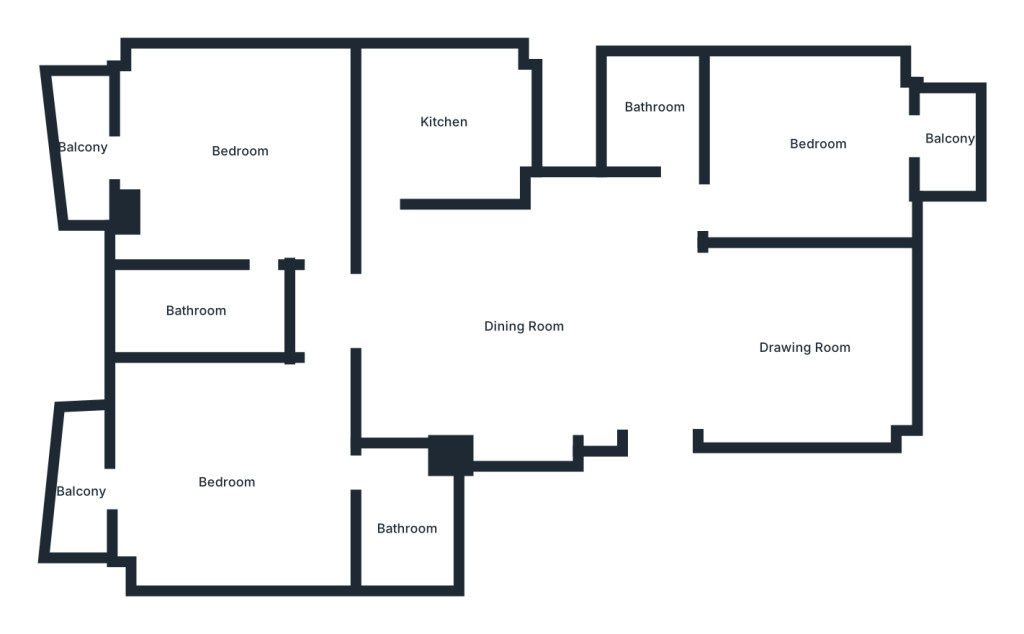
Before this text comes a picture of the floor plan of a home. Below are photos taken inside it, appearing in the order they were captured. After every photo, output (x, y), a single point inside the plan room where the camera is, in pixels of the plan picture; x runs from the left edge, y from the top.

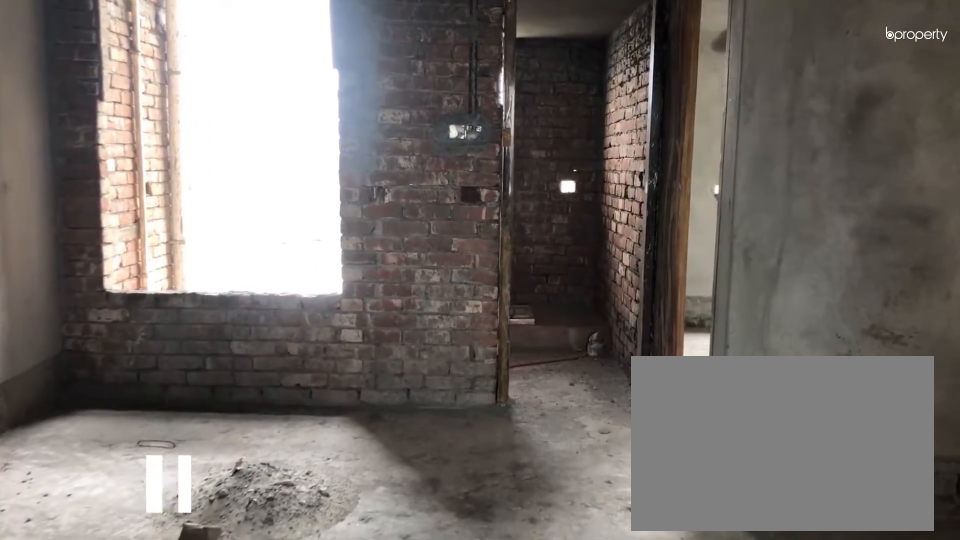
(656, 370)
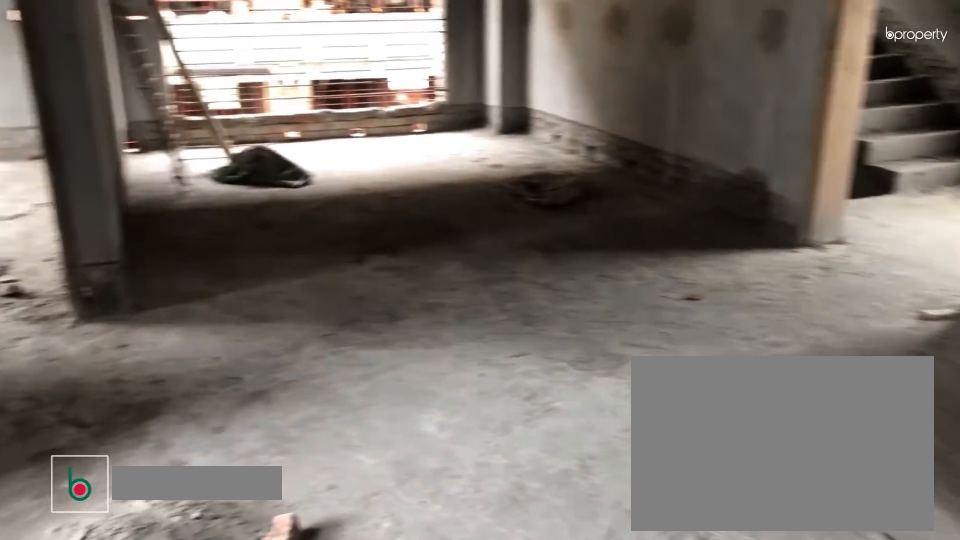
(513, 326)
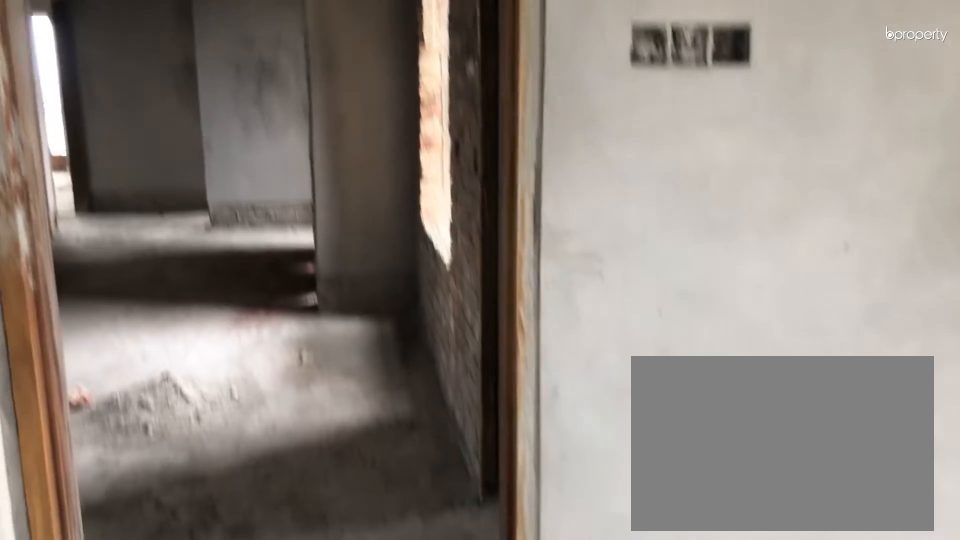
(802, 143)
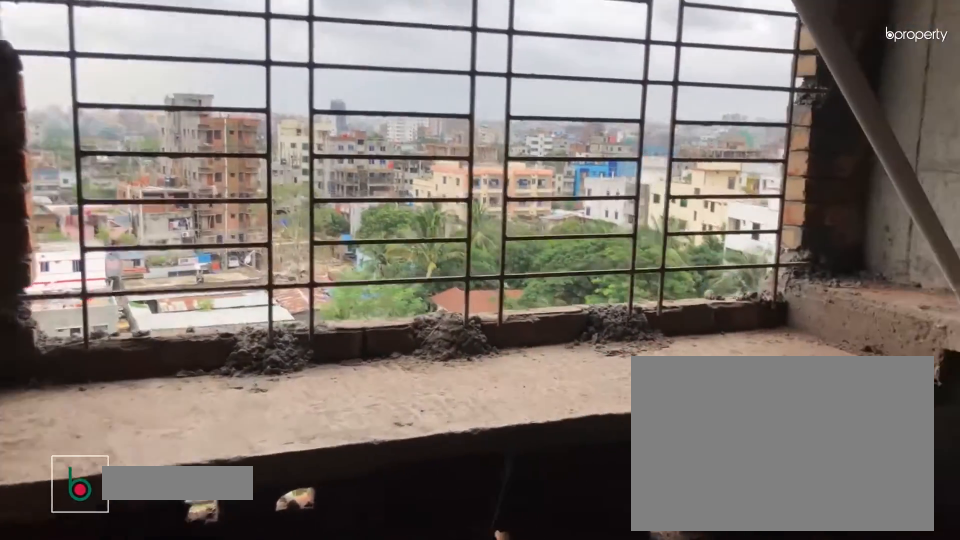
(446, 123)
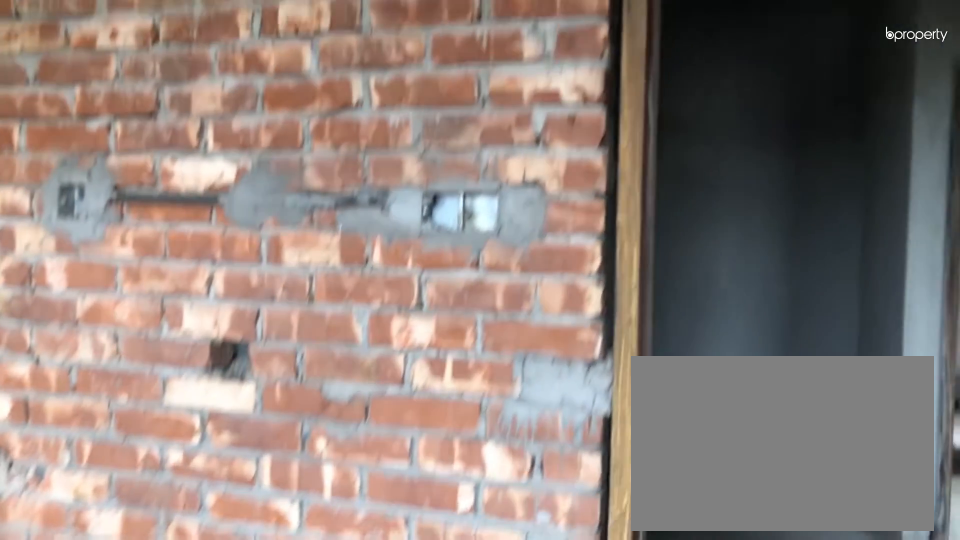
(446, 123)
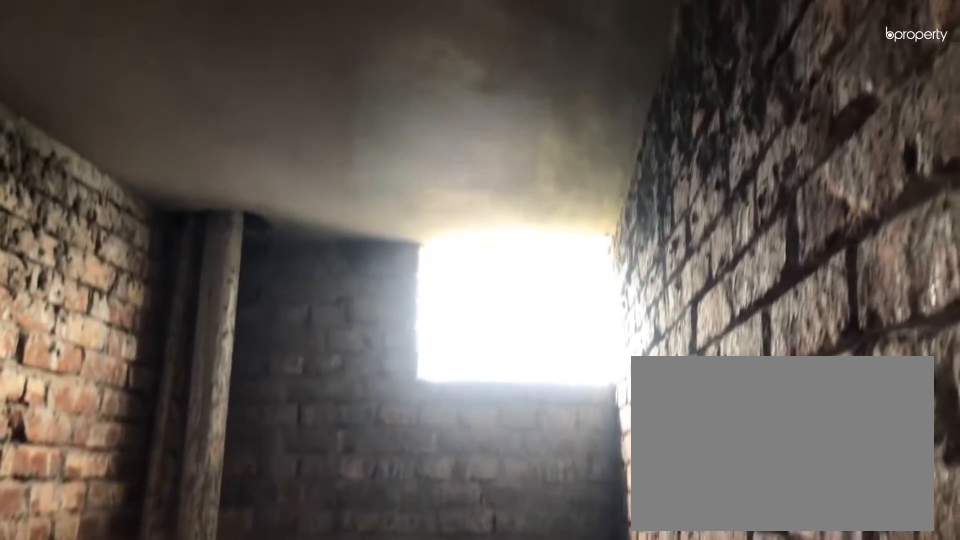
(196, 313)
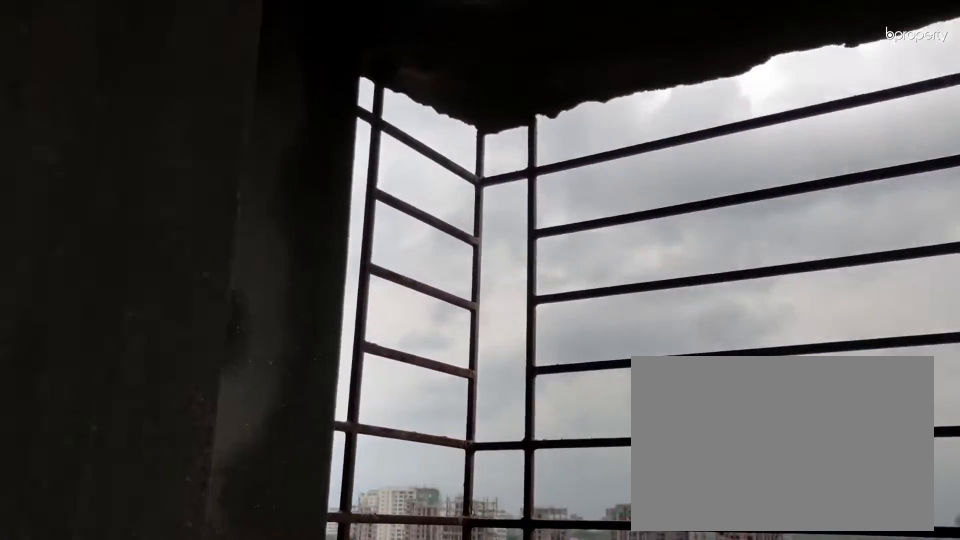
(81, 147)
